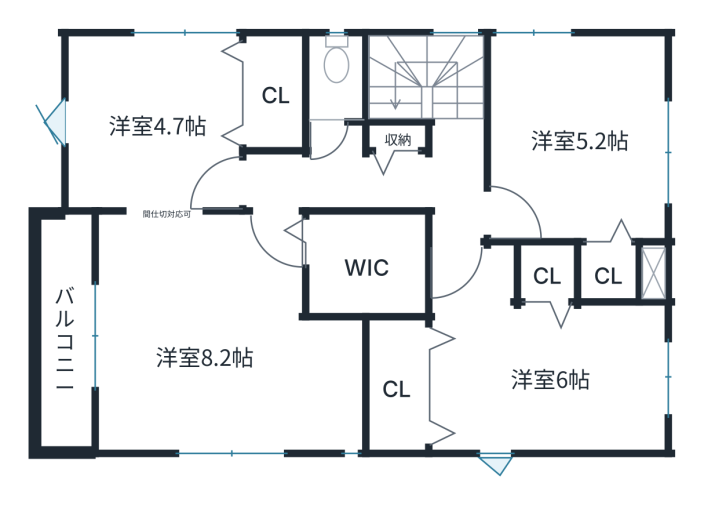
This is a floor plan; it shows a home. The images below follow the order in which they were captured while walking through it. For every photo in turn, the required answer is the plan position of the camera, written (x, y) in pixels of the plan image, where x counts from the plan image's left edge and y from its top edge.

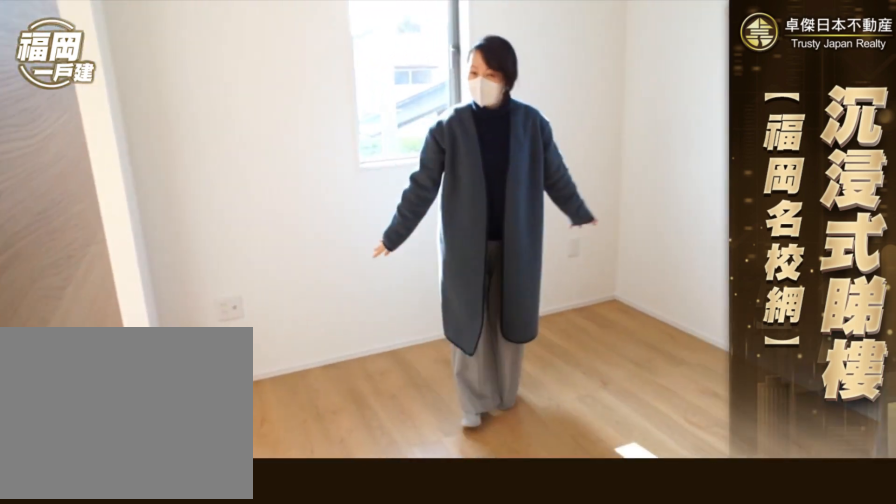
(236, 122)
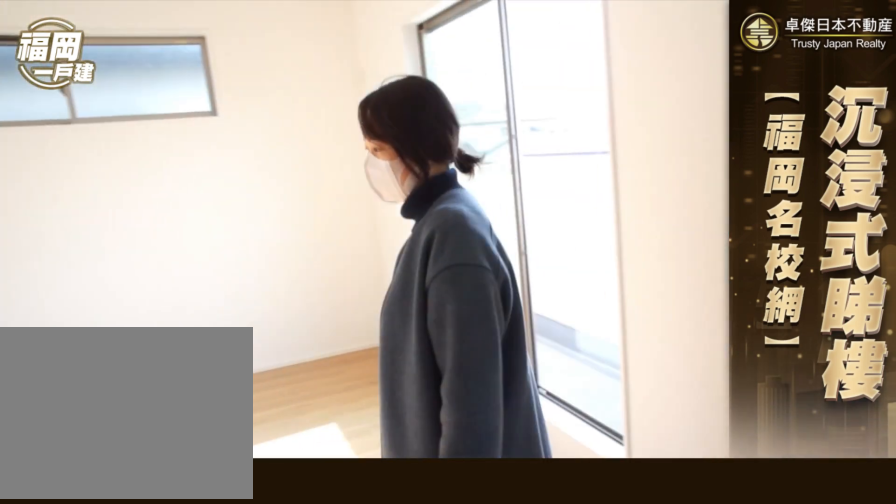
(195, 208)
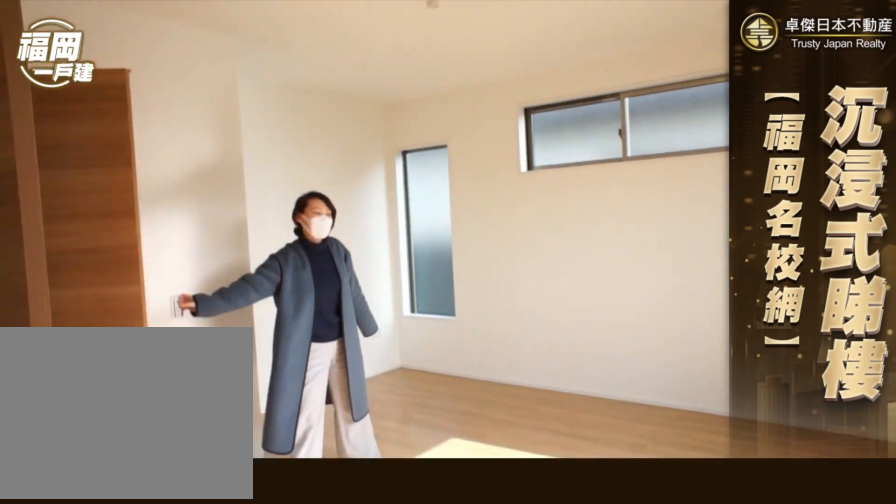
(181, 281)
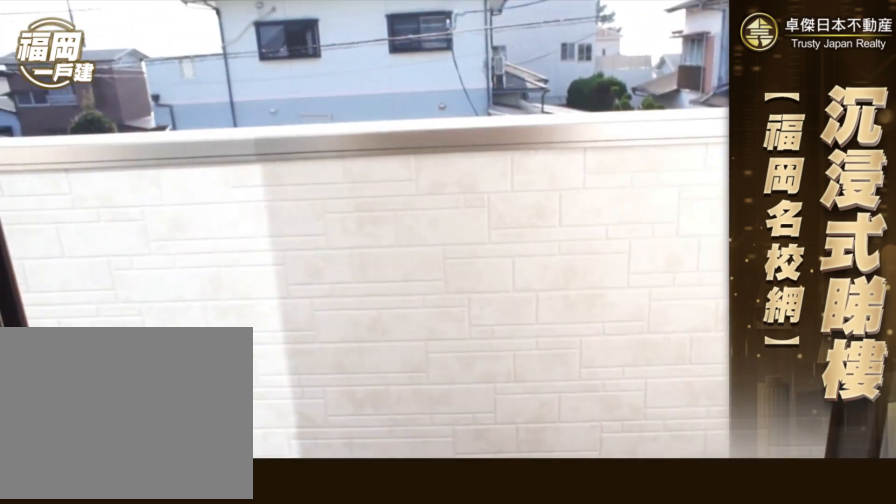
(104, 309)
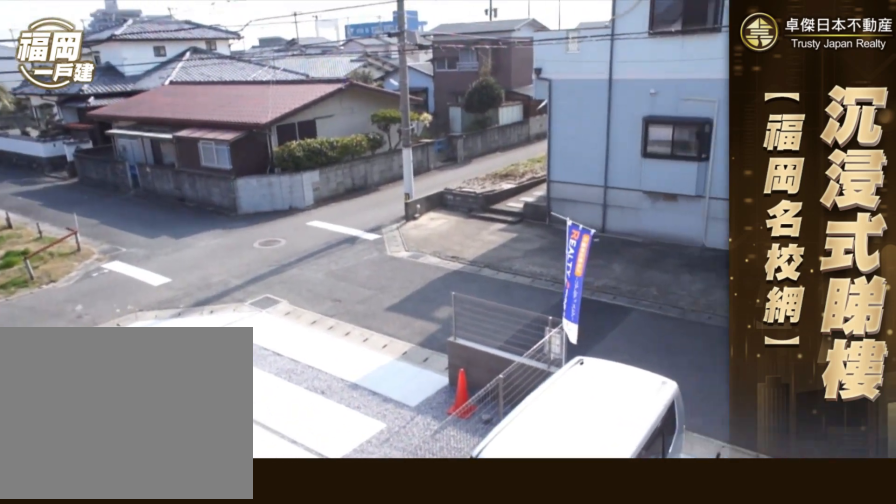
(107, 306)
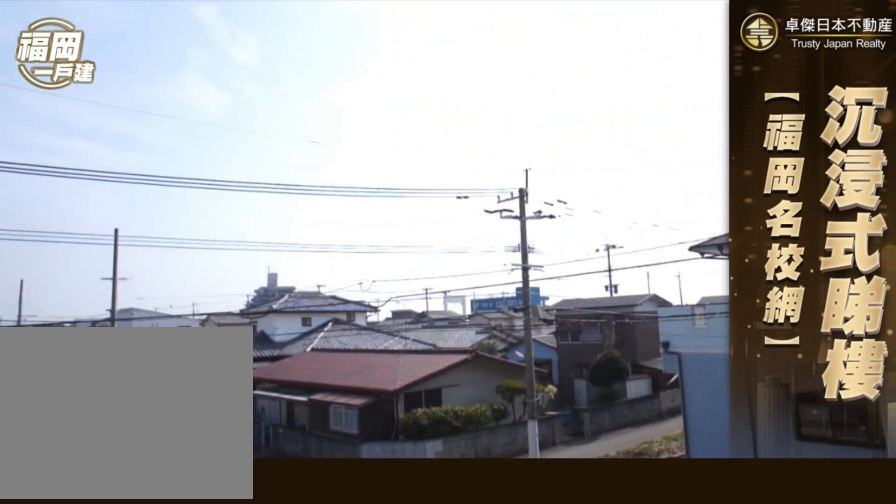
(132, 302)
